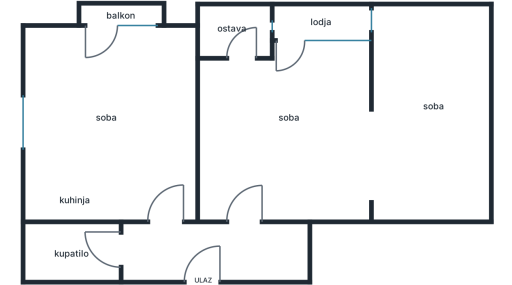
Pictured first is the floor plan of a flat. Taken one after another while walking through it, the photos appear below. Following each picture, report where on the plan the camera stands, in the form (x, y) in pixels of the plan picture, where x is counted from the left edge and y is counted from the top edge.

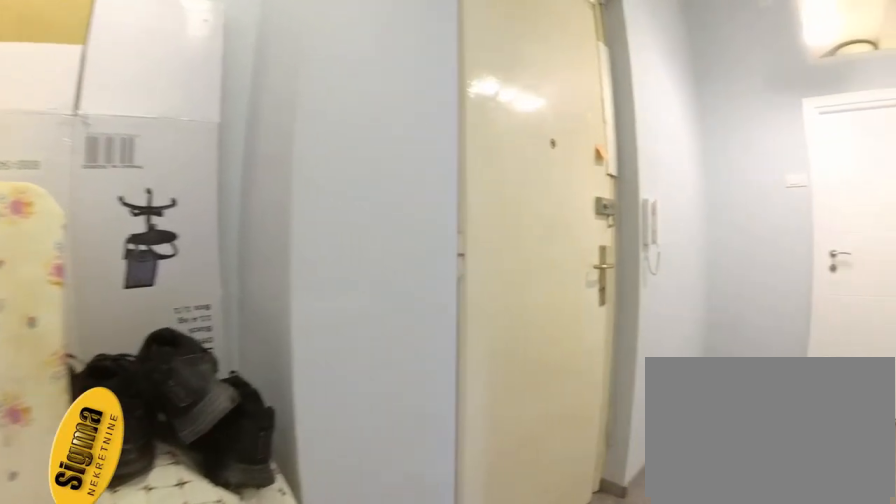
(250, 227)
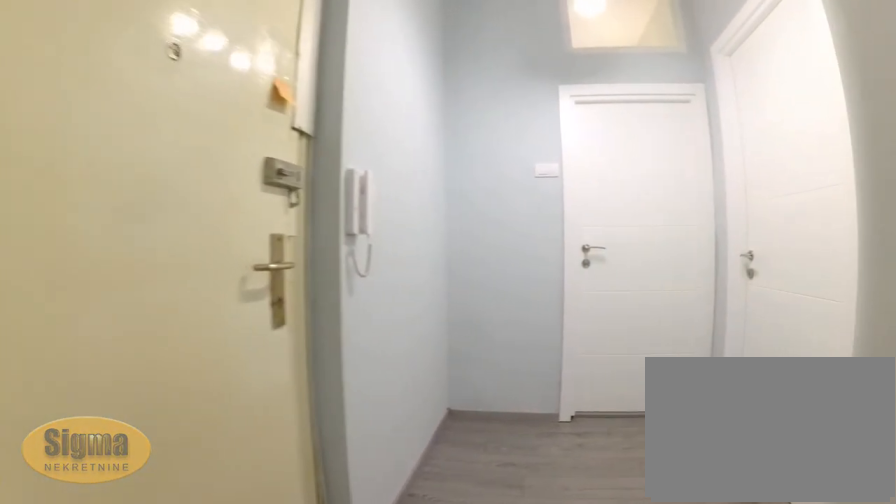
(239, 248)
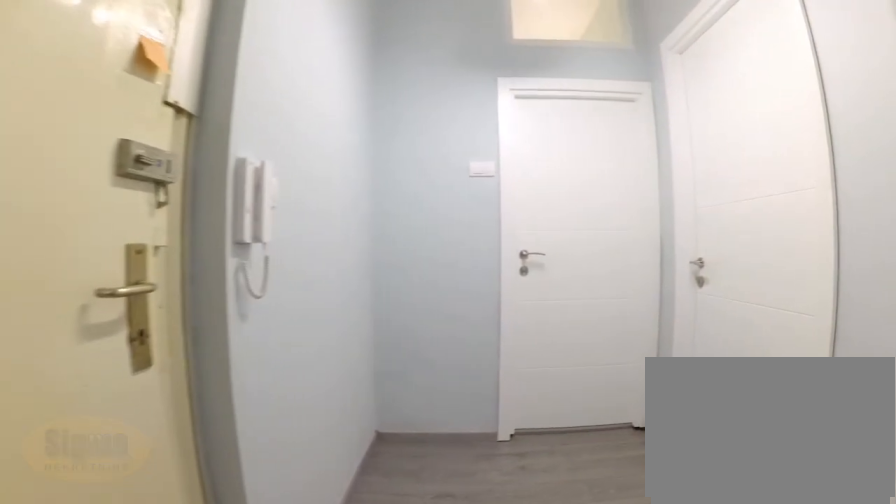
(232, 249)
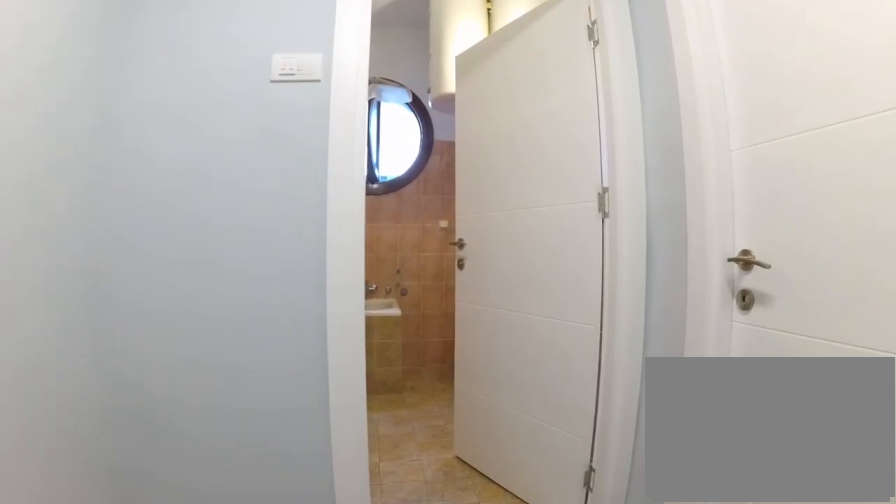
(184, 249)
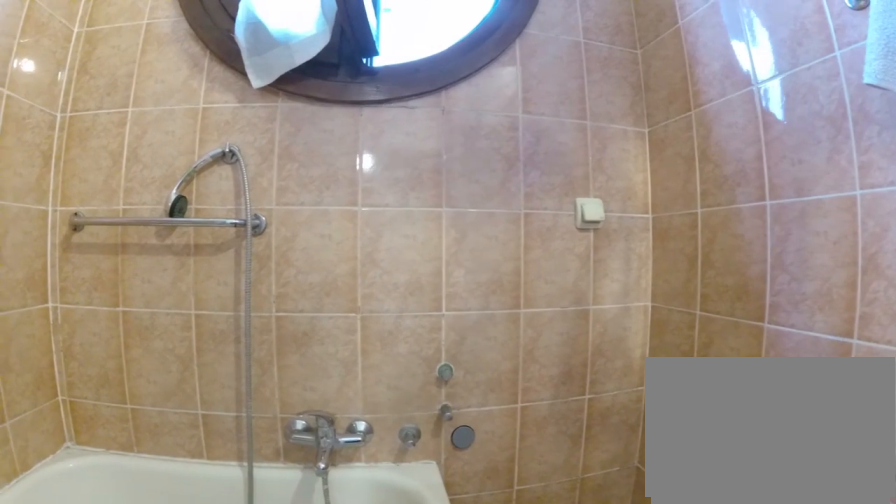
(67, 249)
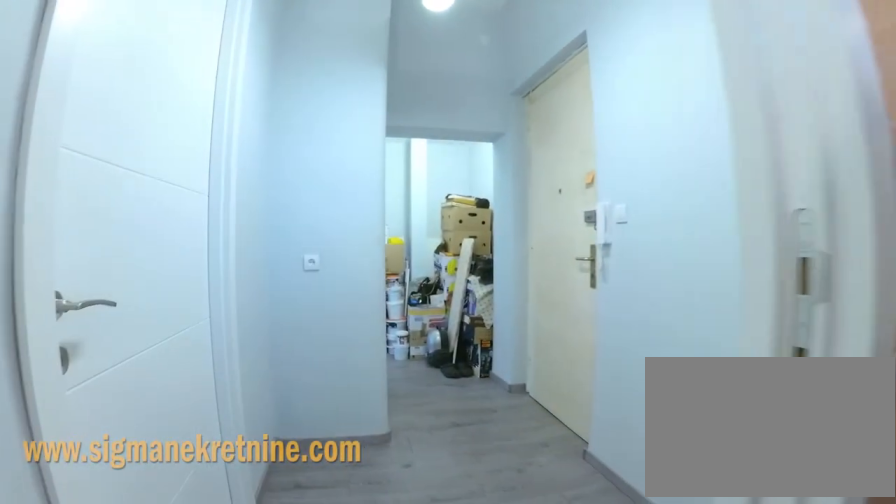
(89, 248)
